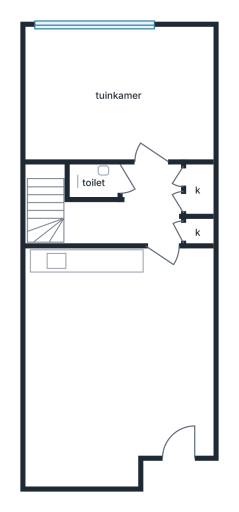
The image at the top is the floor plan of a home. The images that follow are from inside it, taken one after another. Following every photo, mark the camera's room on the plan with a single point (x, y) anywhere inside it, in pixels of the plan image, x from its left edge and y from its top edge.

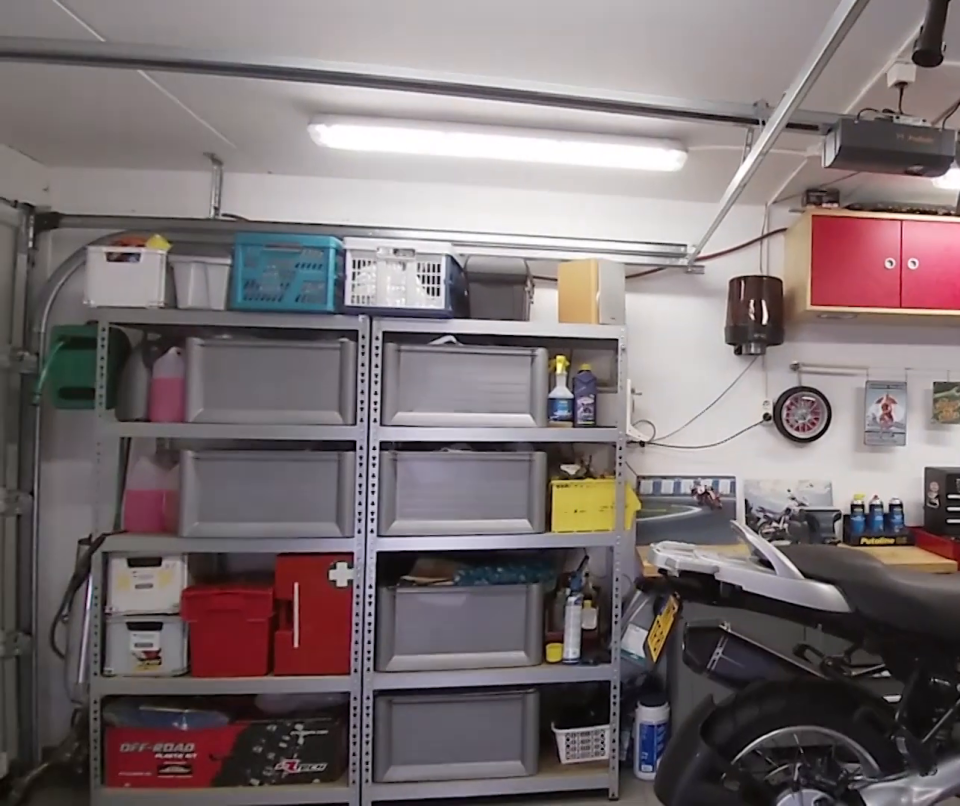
(46, 350)
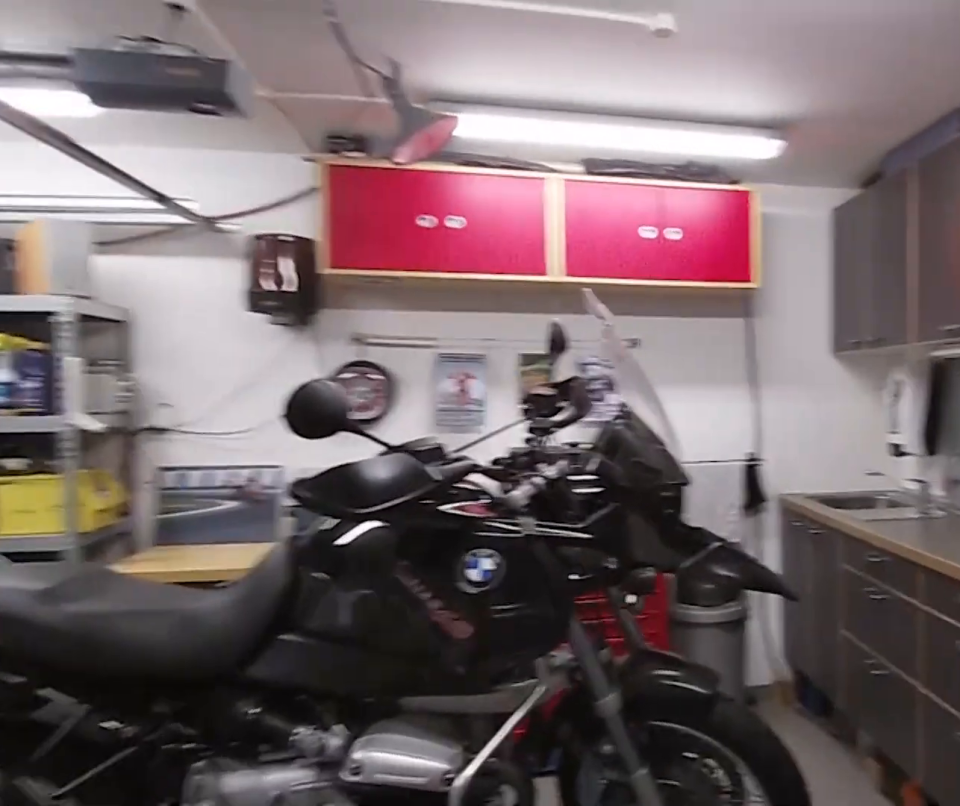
(46, 350)
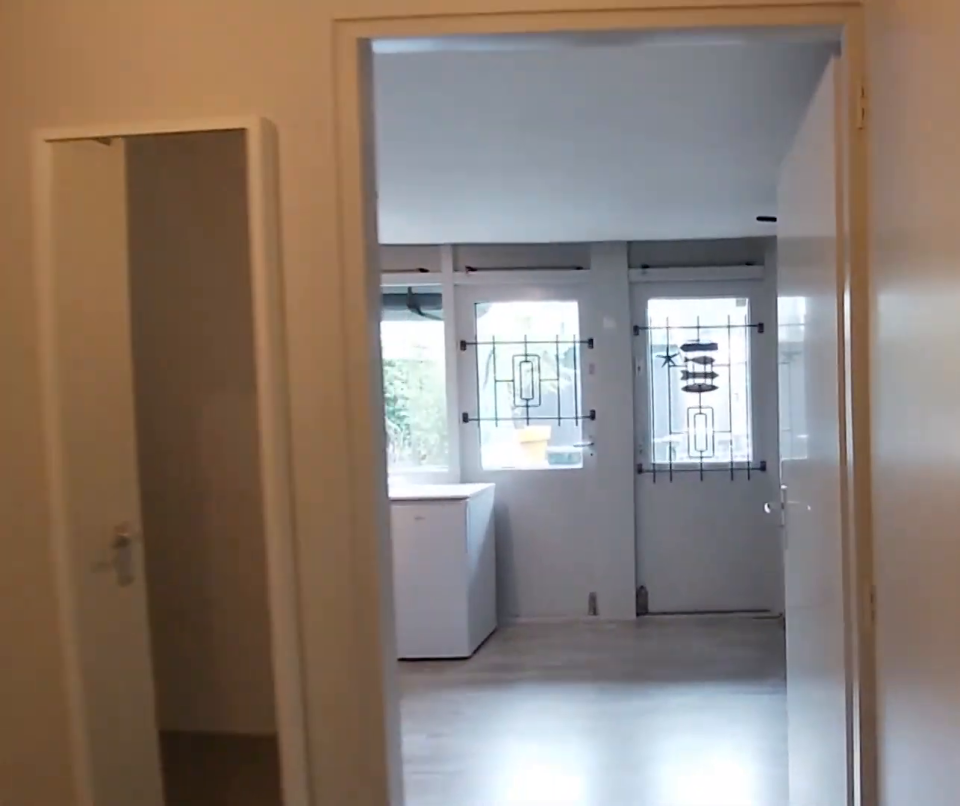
(136, 209)
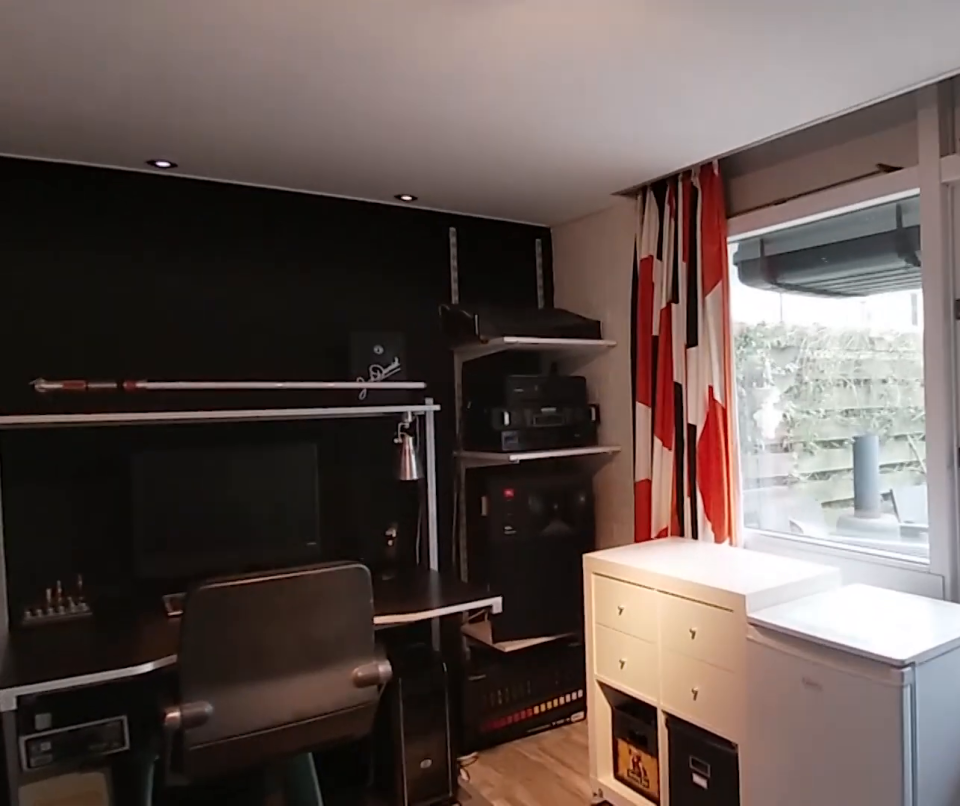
(120, 94)
